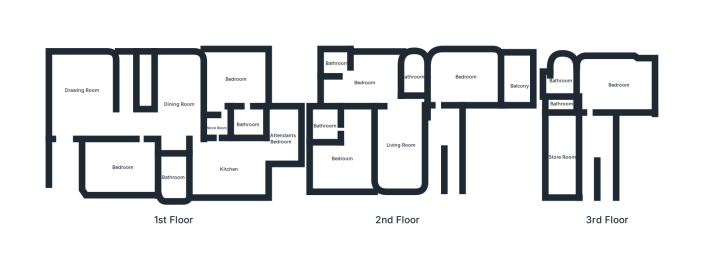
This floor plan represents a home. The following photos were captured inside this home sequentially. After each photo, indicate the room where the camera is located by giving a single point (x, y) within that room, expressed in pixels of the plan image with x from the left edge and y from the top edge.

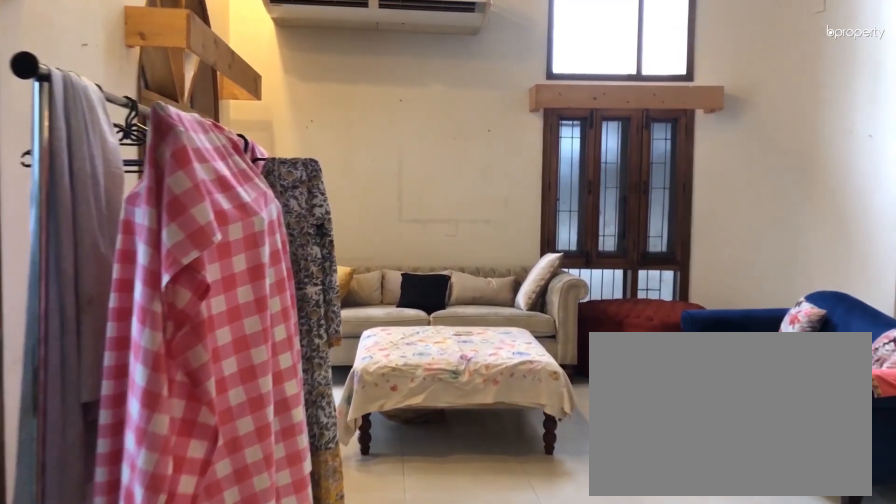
(74, 97)
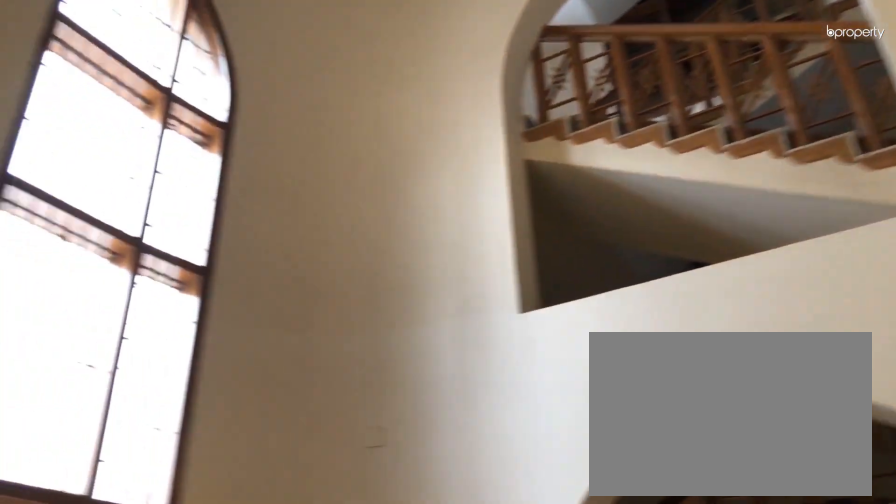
(82, 90)
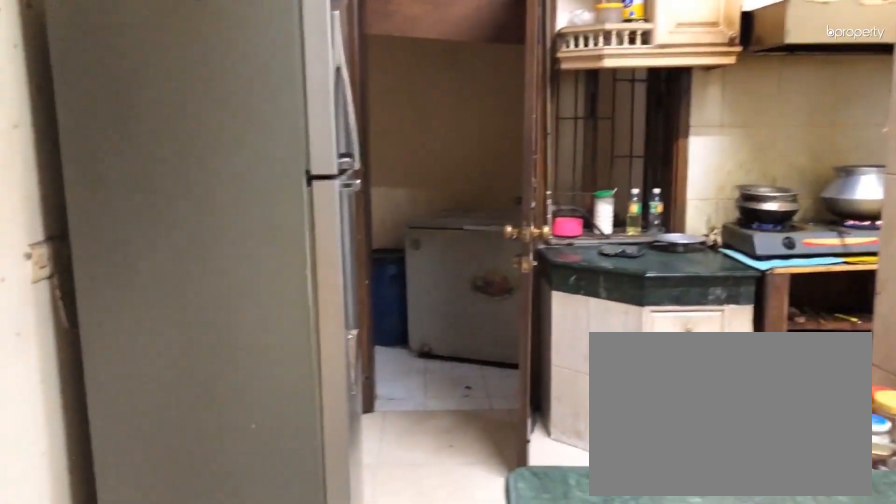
(227, 170)
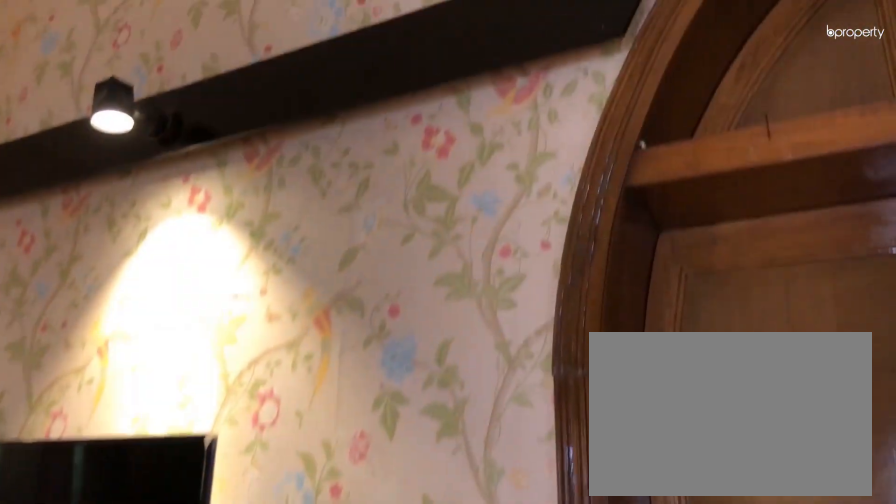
(466, 77)
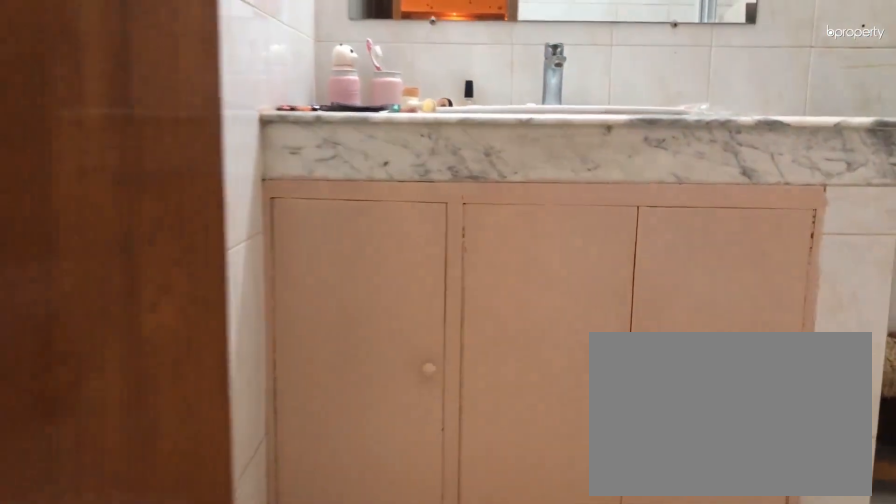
(410, 77)
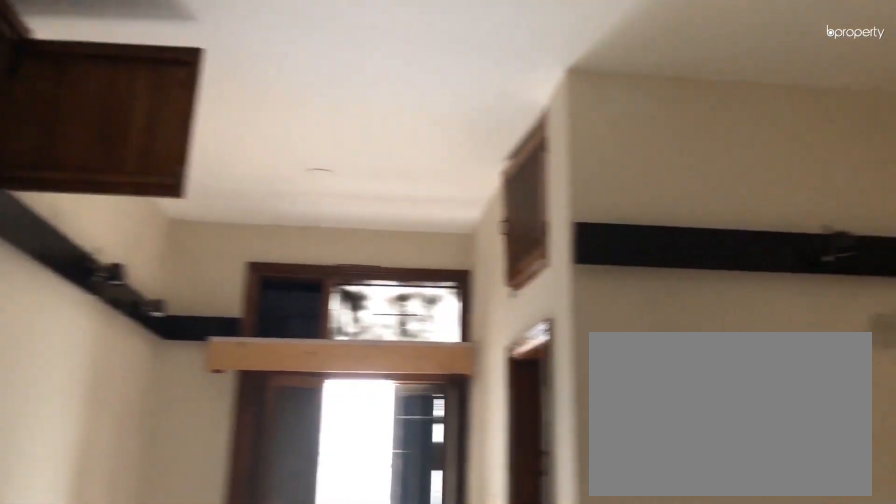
(364, 83)
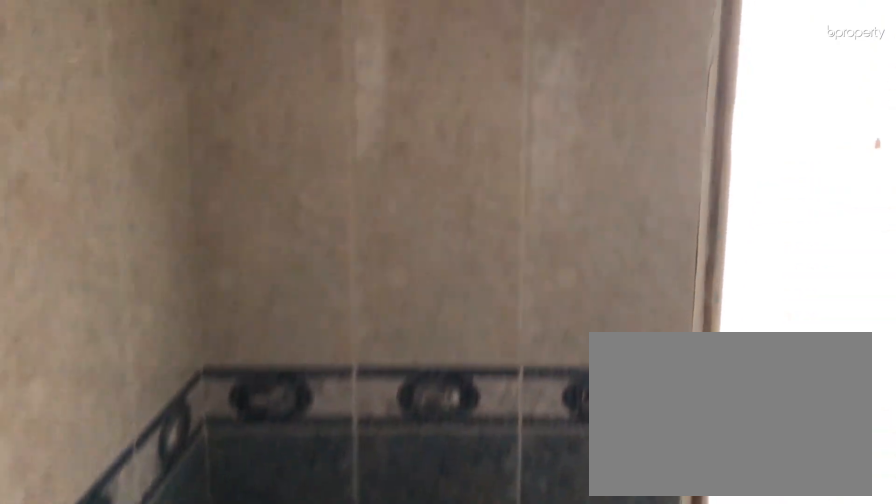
(335, 63)
